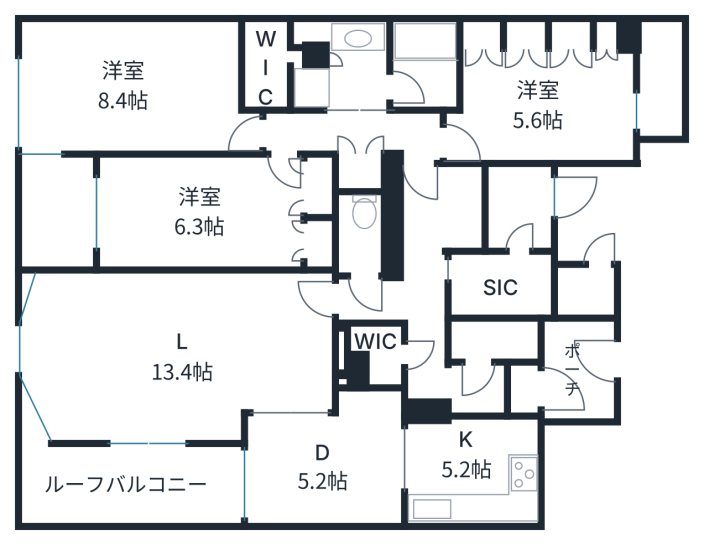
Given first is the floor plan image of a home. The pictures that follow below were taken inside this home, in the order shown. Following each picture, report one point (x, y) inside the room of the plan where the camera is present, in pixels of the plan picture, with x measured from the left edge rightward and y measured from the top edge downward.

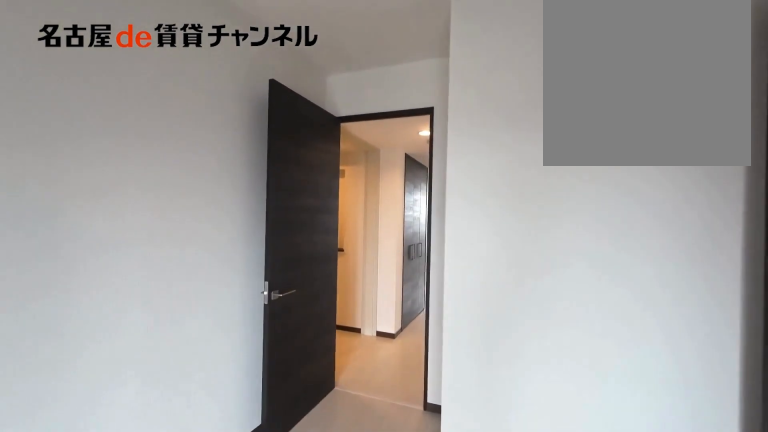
(543, 105)
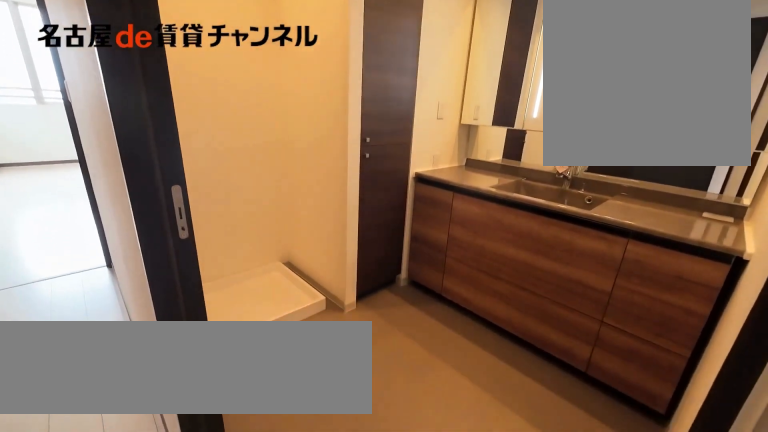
(347, 70)
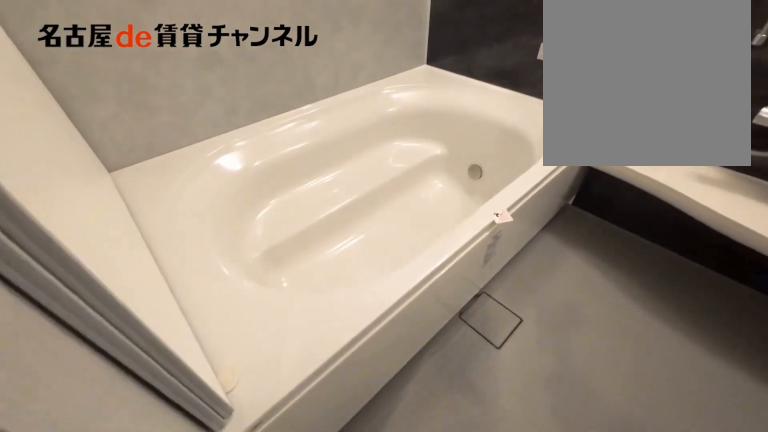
(424, 66)
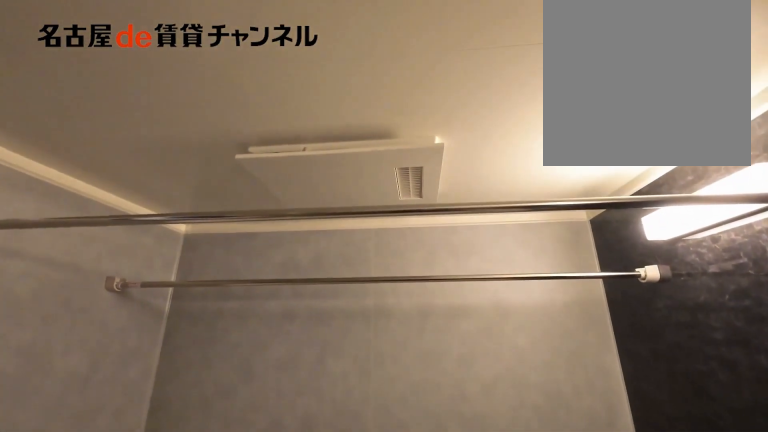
(424, 66)
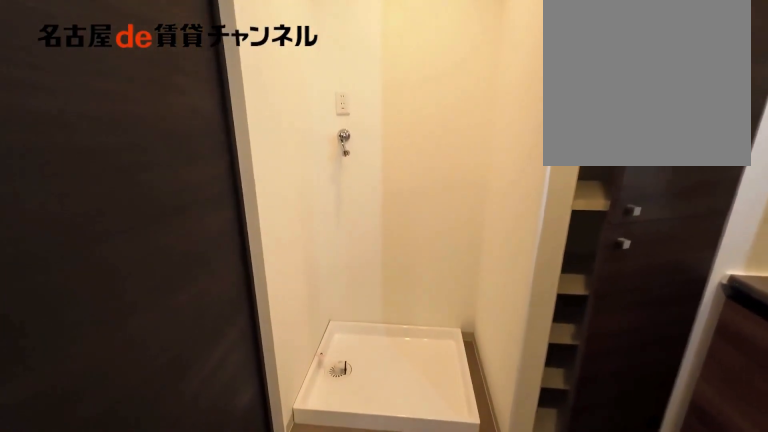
(347, 70)
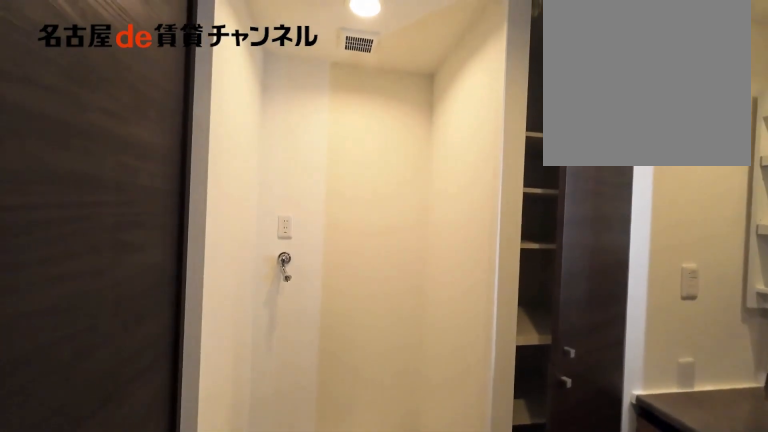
(347, 70)
